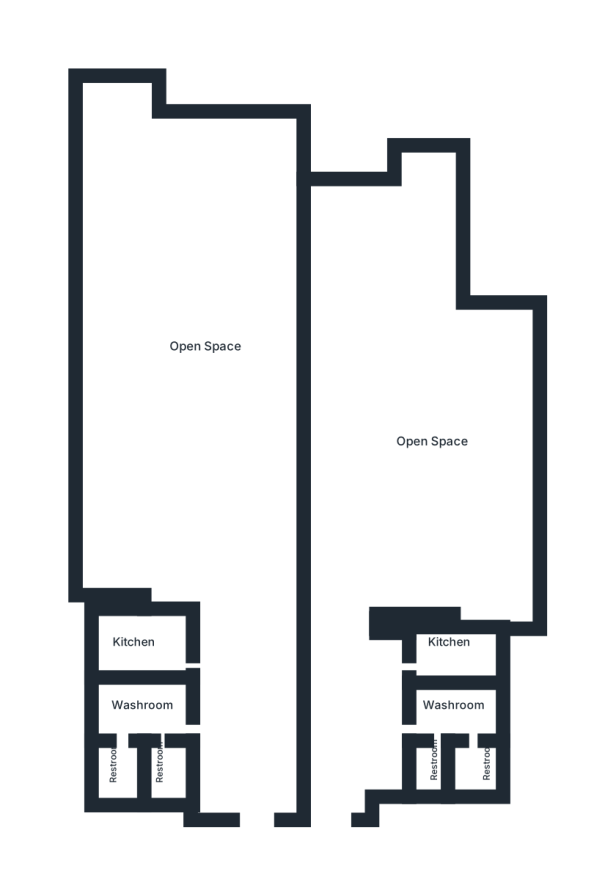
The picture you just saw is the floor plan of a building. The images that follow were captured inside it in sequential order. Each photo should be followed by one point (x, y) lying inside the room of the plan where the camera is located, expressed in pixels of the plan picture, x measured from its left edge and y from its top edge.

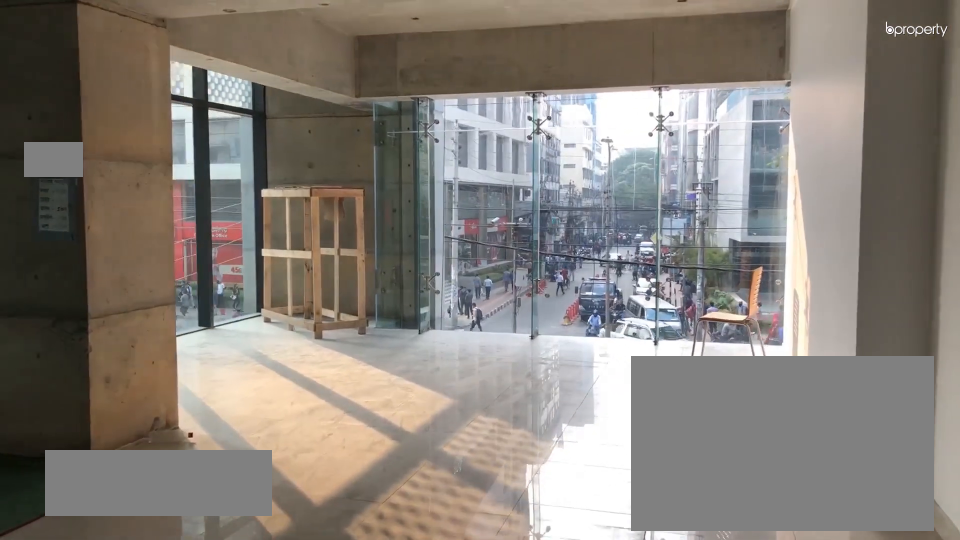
(203, 312)
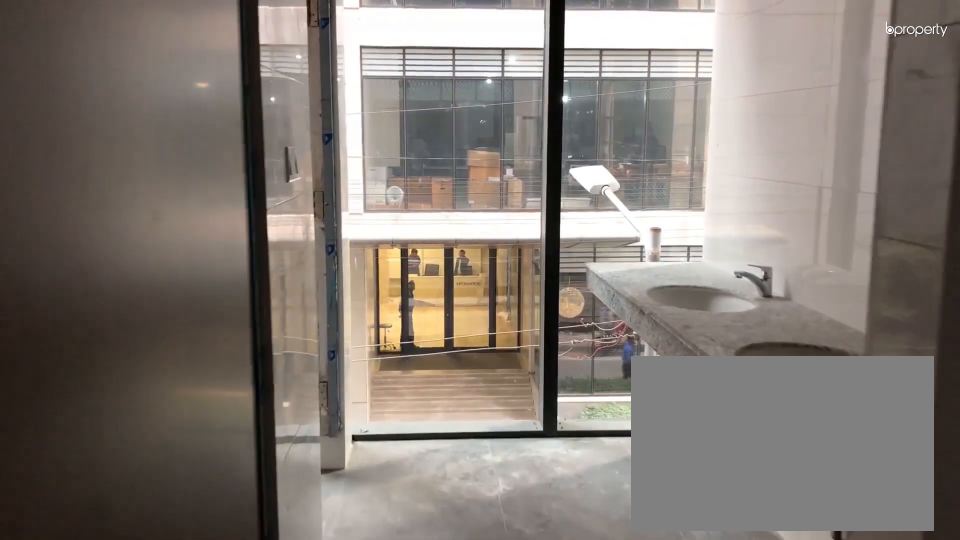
(154, 720)
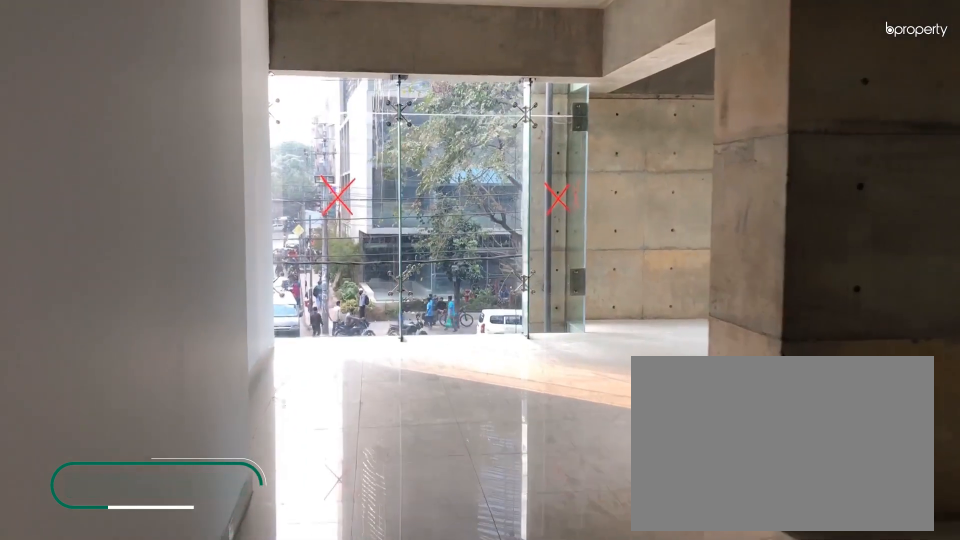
(344, 366)
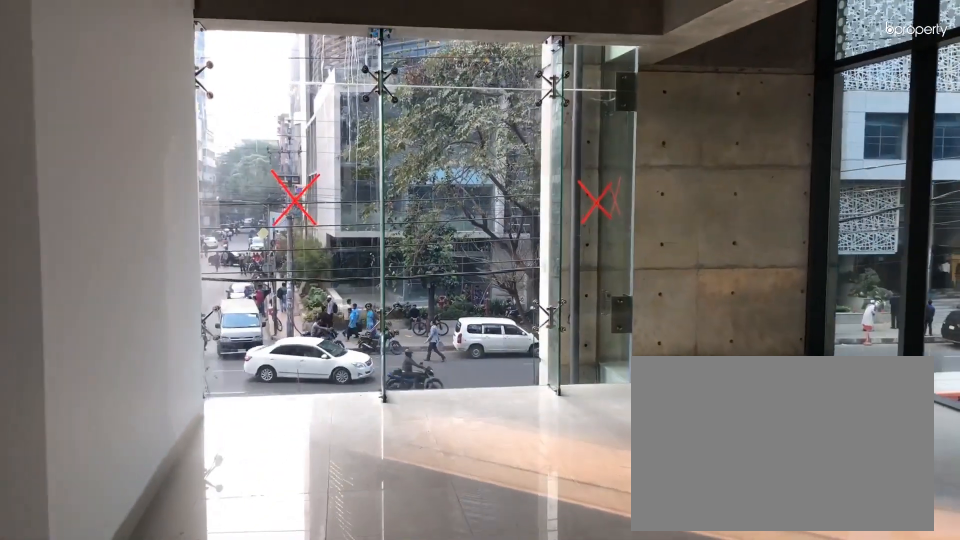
(344, 366)
